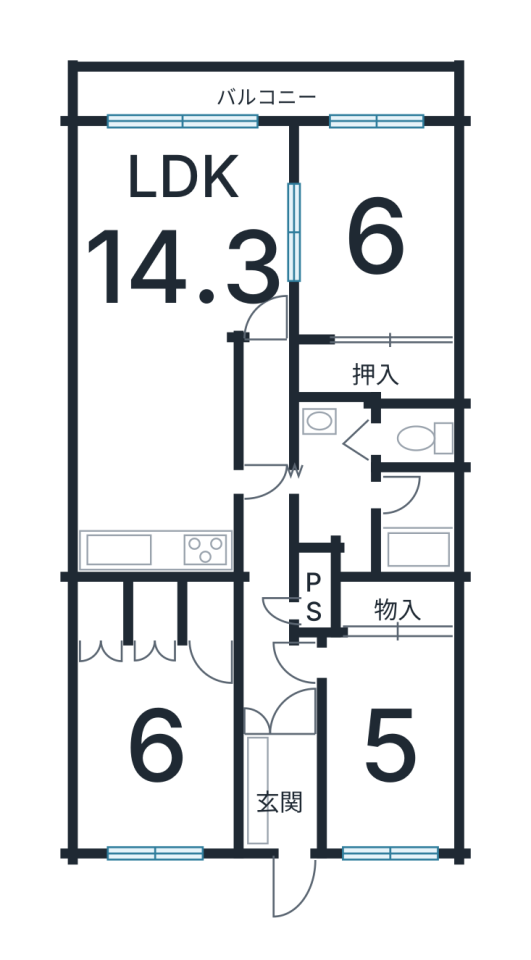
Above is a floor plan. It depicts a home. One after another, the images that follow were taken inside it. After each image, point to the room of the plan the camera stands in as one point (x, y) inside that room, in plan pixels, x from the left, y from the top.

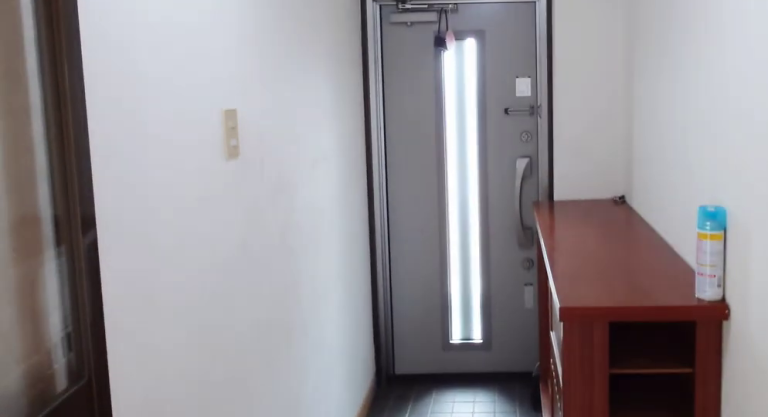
(274, 802)
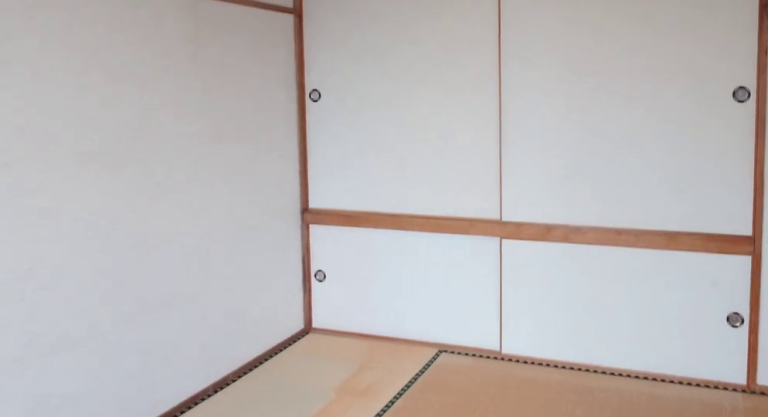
(387, 235)
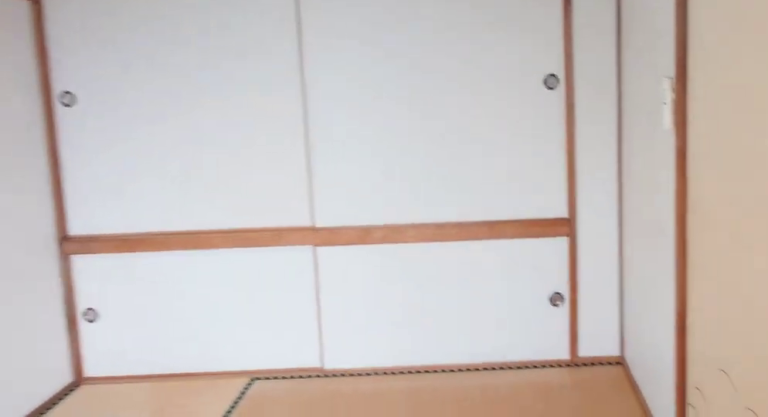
(387, 235)
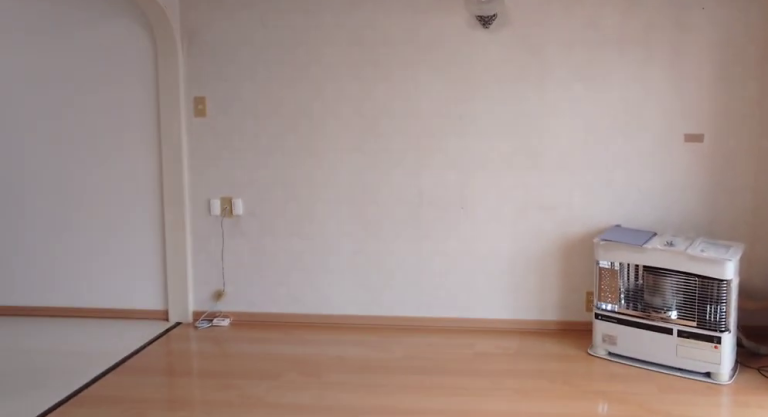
(188, 289)
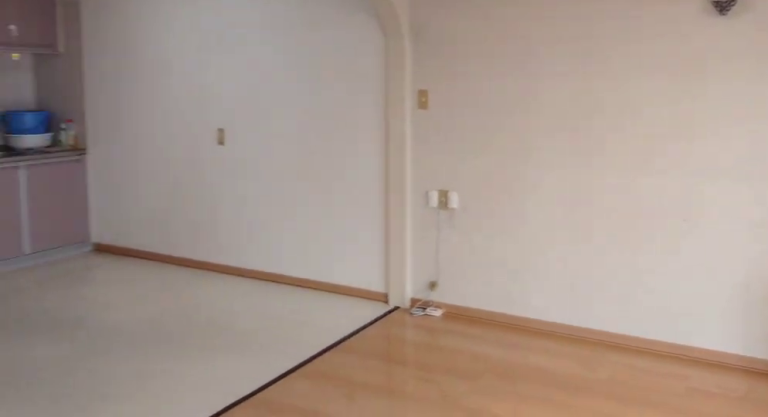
(188, 289)
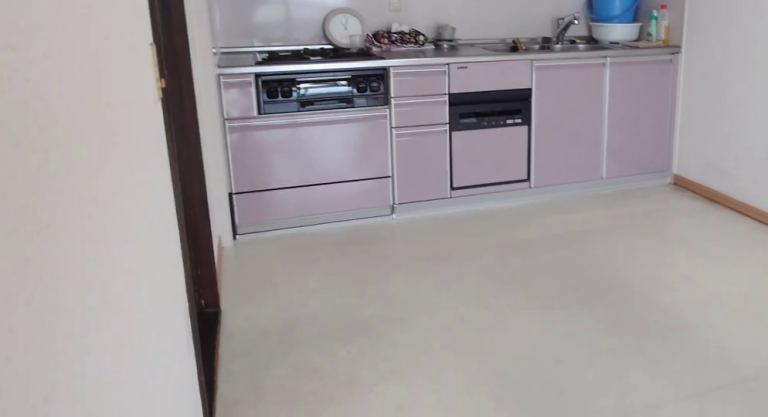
(152, 485)
